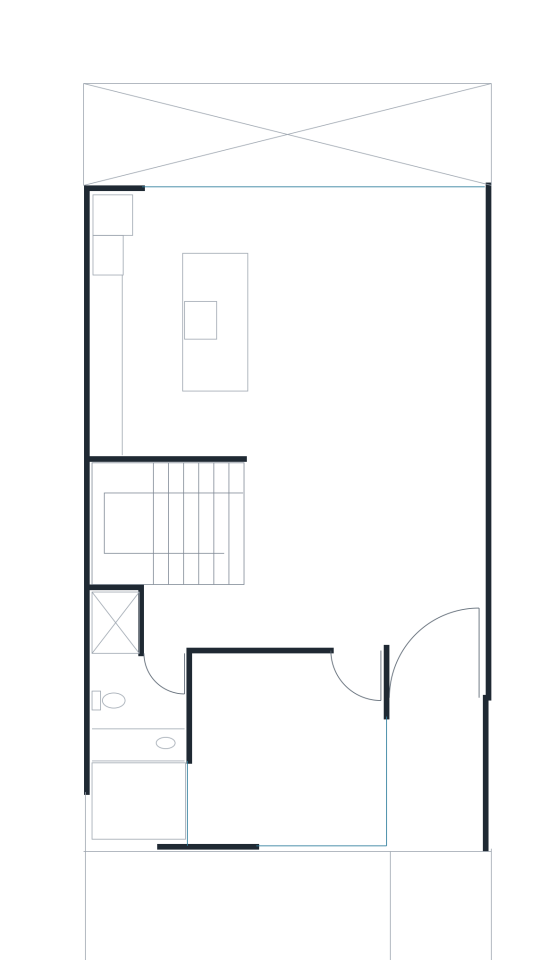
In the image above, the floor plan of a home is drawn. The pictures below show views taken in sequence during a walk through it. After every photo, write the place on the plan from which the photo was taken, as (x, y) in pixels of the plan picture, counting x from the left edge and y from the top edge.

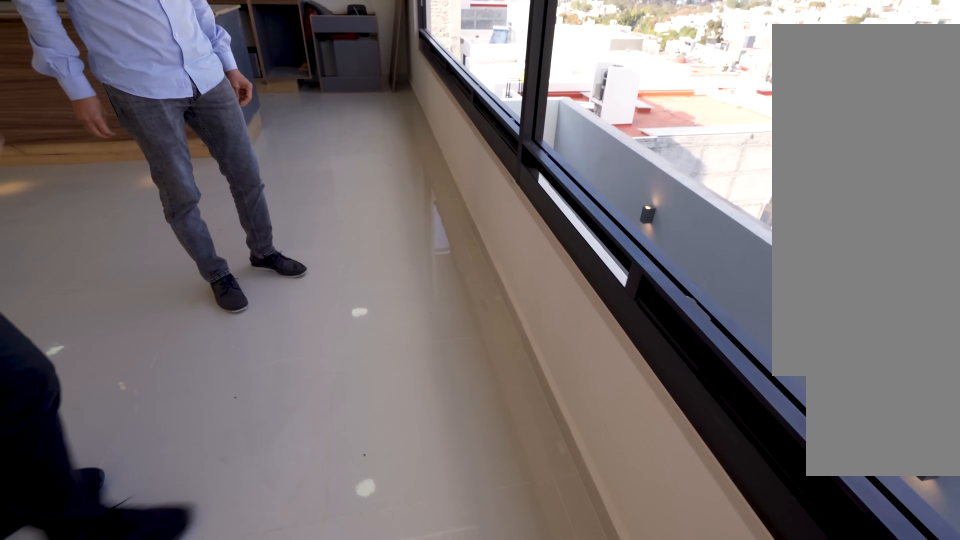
(438, 225)
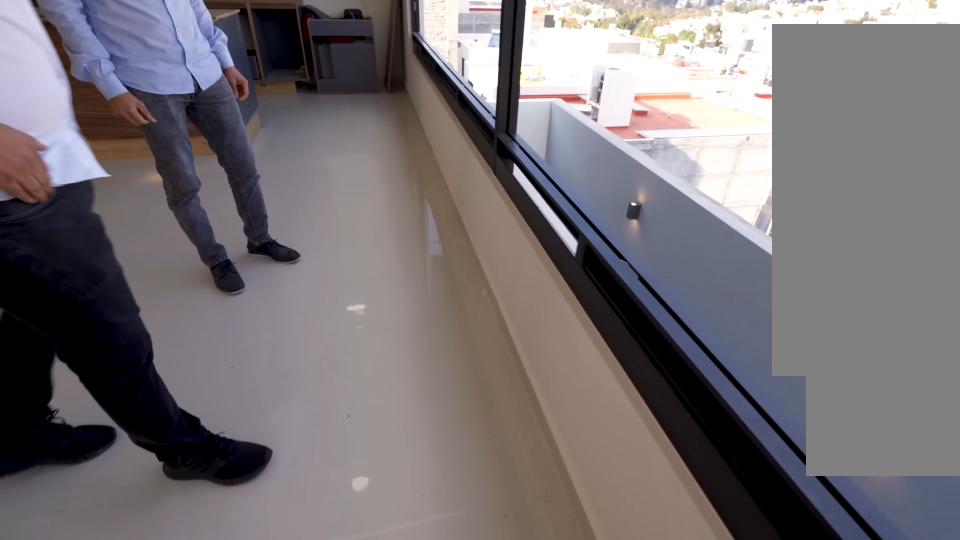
(438, 225)
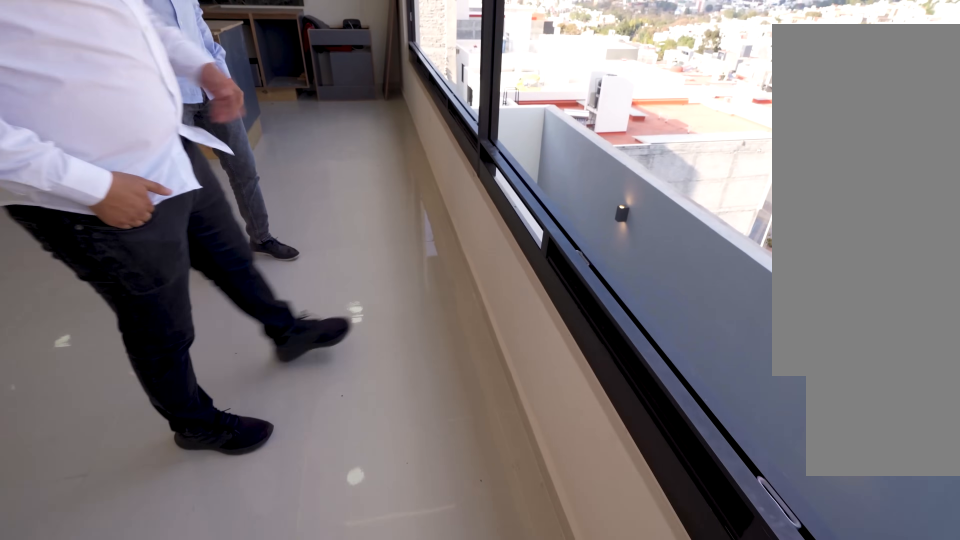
(438, 225)
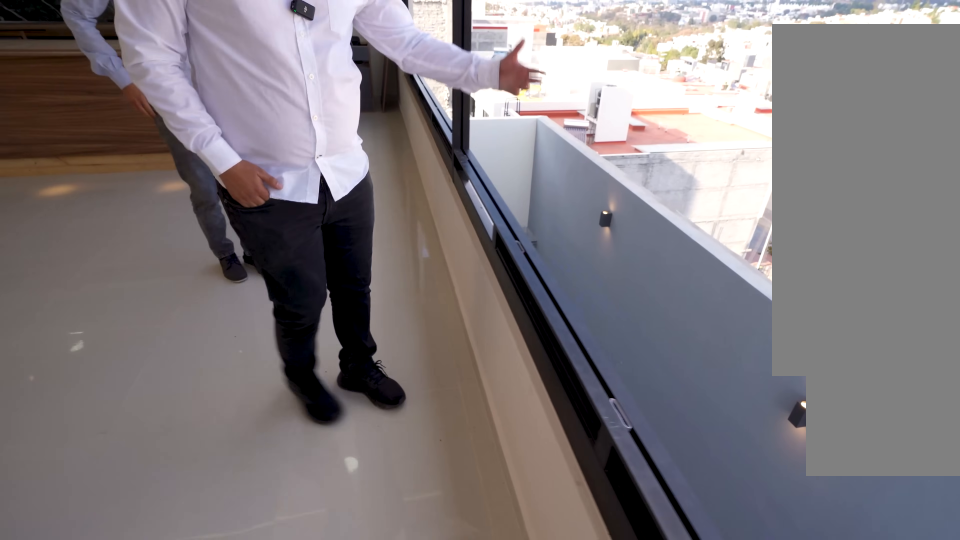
(438, 224)
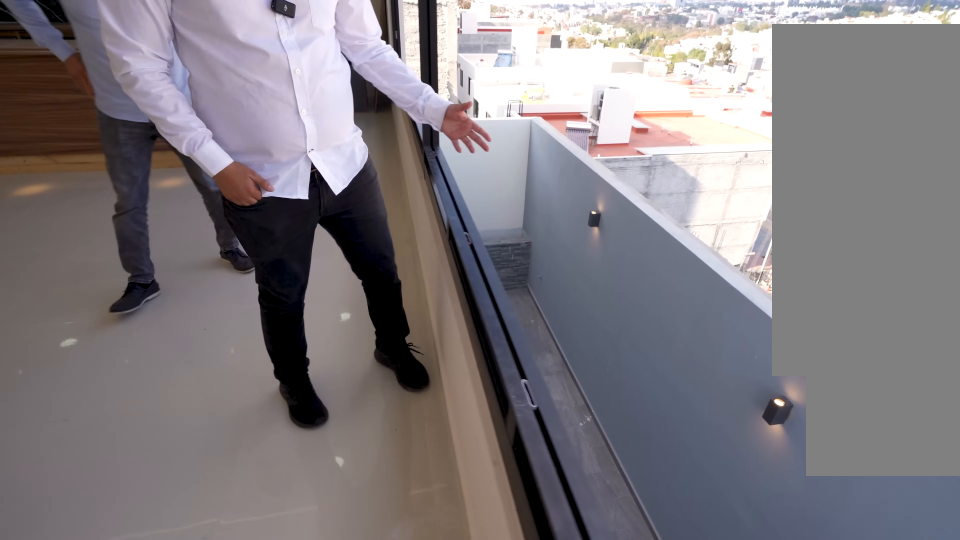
(438, 225)
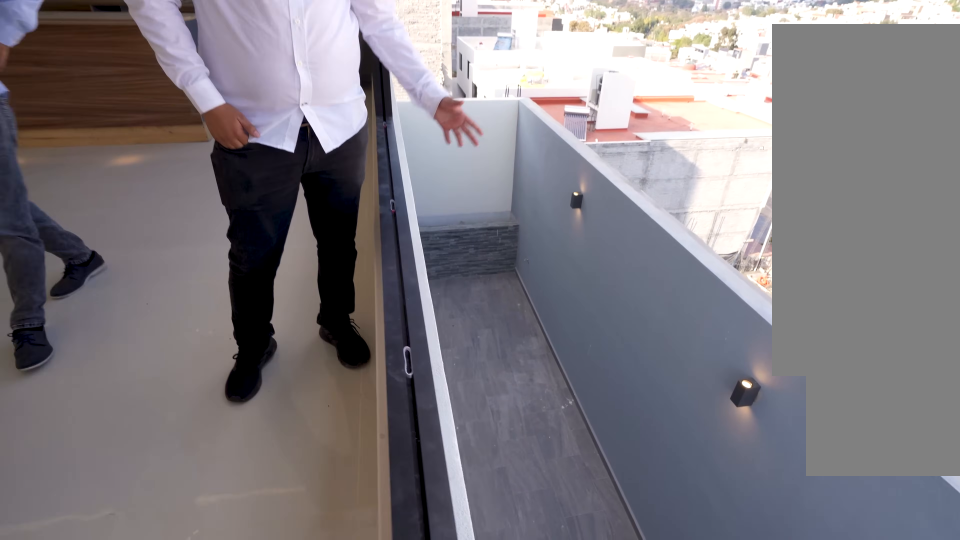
(441, 226)
